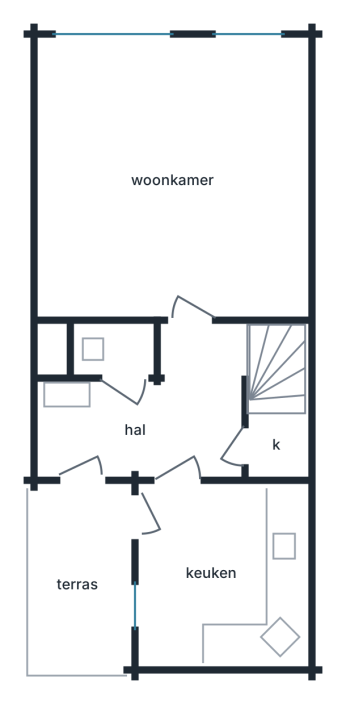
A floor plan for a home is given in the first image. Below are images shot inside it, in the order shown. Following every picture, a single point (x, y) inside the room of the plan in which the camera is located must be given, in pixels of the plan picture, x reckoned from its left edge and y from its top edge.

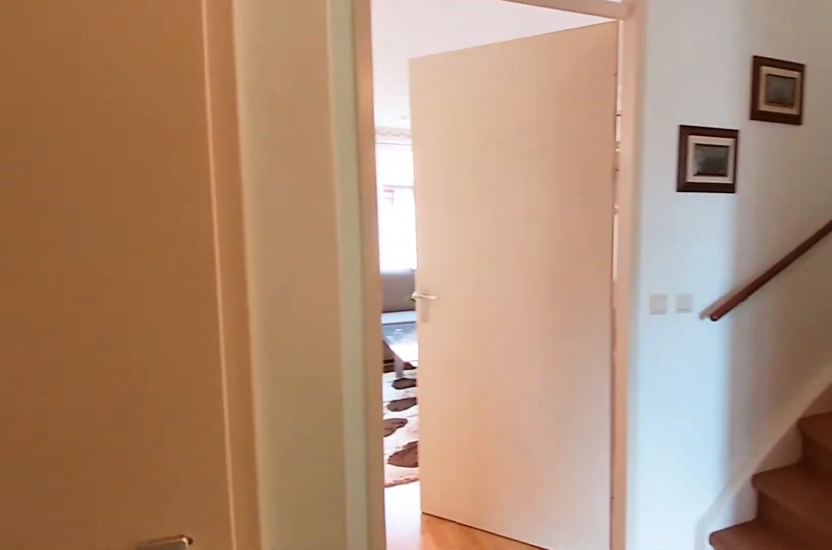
(160, 413)
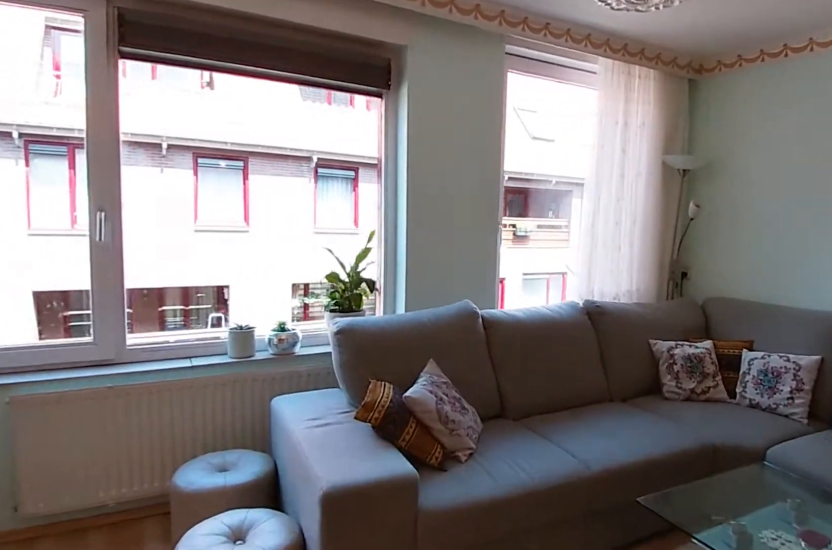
(173, 179)
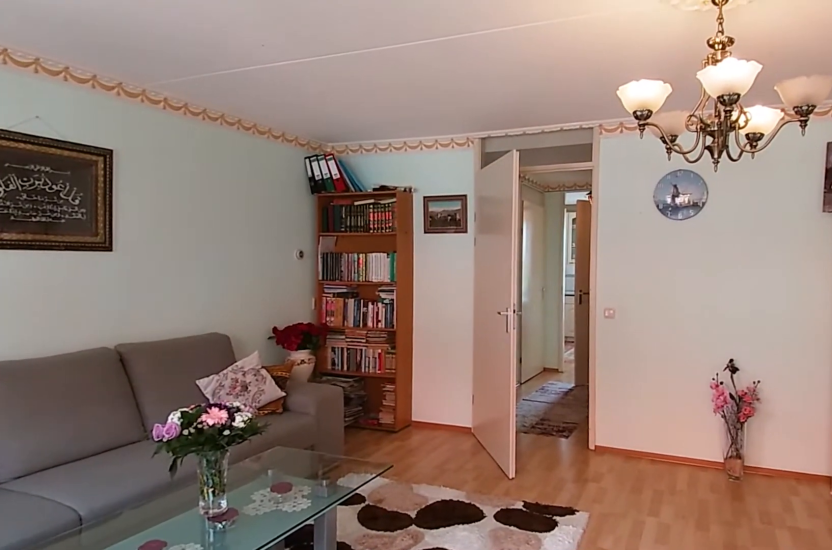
(173, 179)
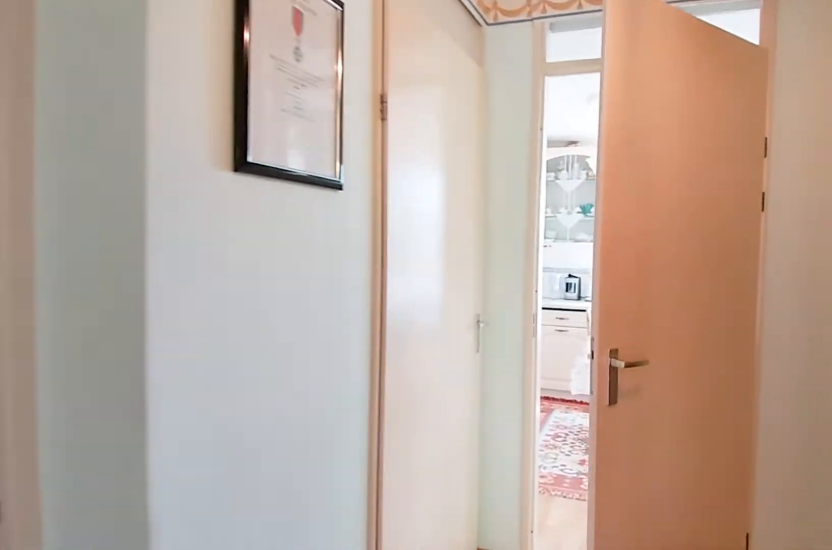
(160, 413)
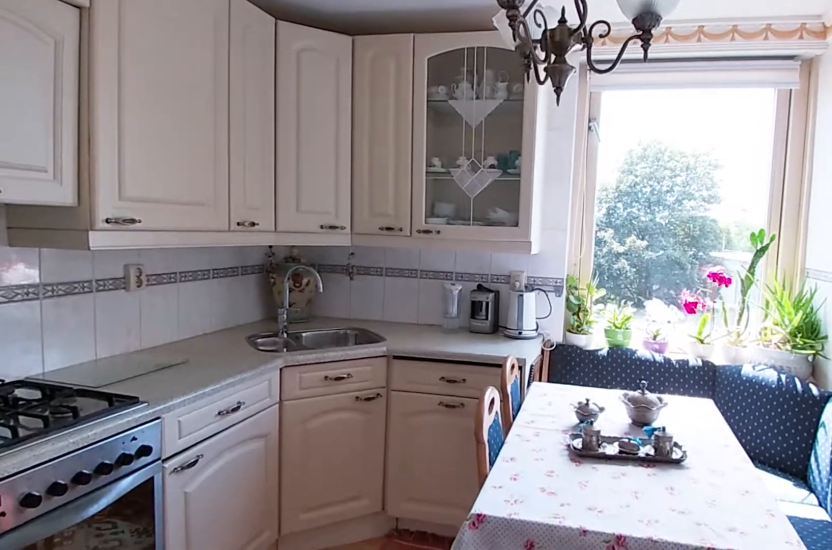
(222, 574)
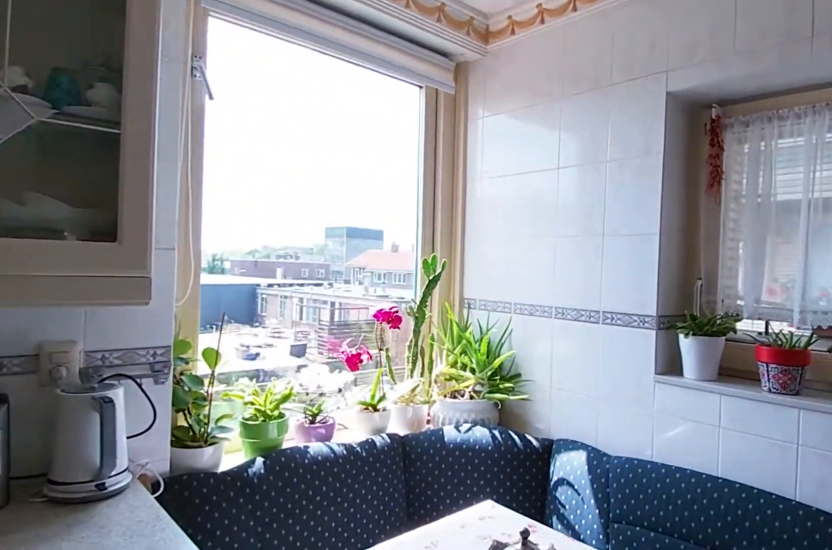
(222, 574)
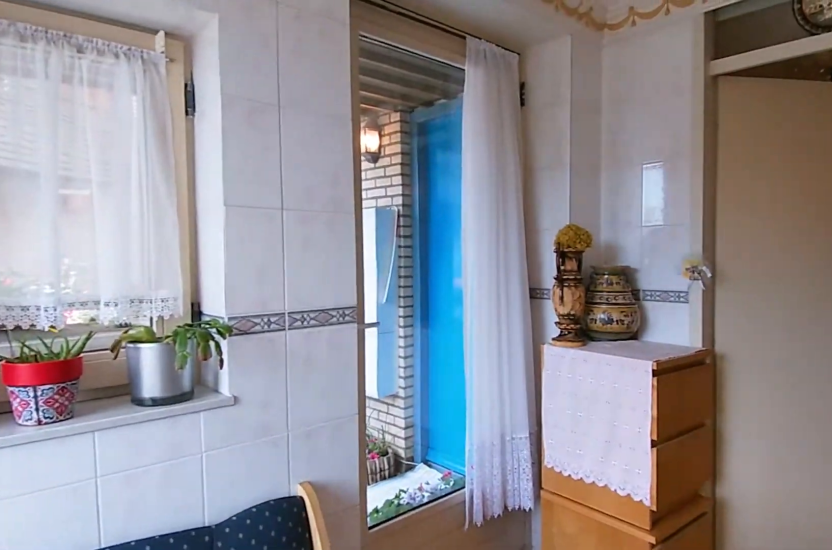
(222, 574)
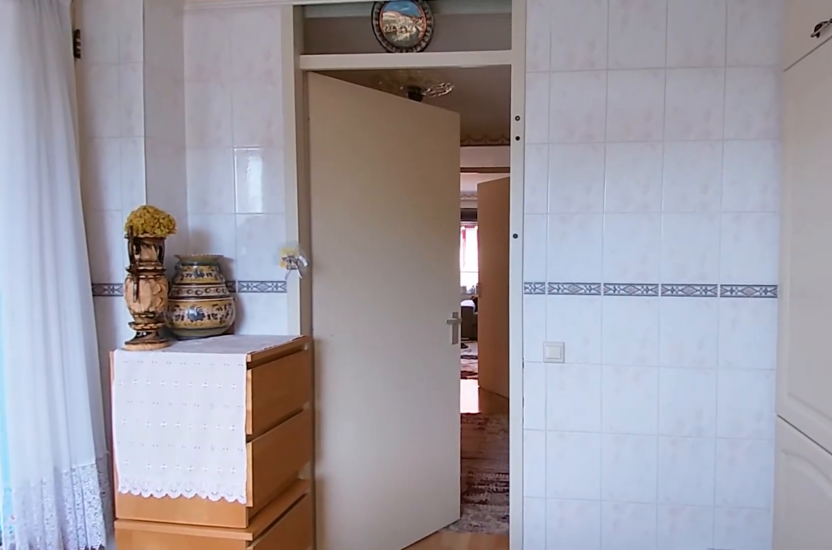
(222, 574)
